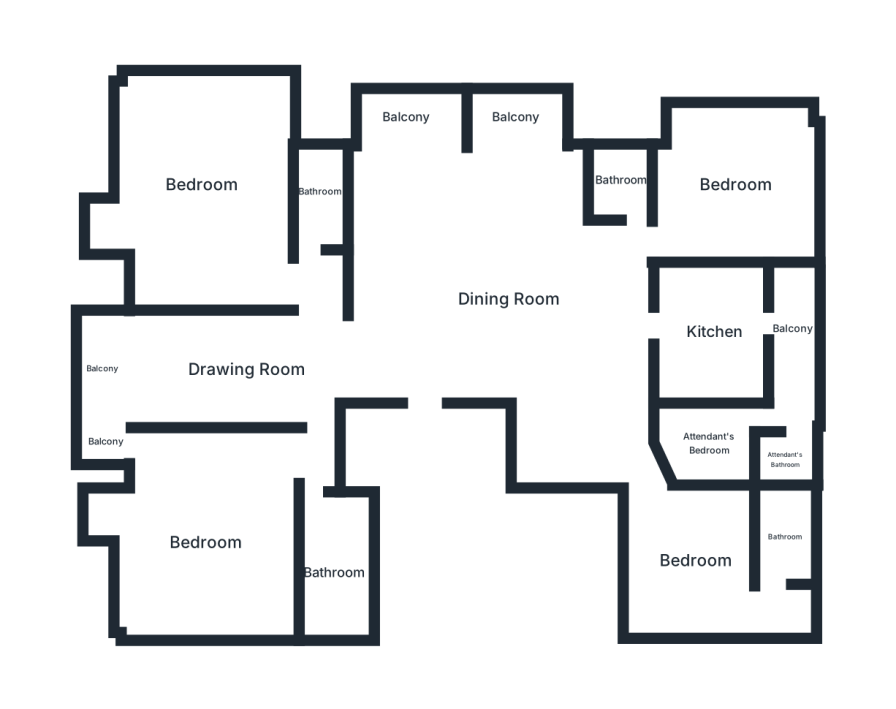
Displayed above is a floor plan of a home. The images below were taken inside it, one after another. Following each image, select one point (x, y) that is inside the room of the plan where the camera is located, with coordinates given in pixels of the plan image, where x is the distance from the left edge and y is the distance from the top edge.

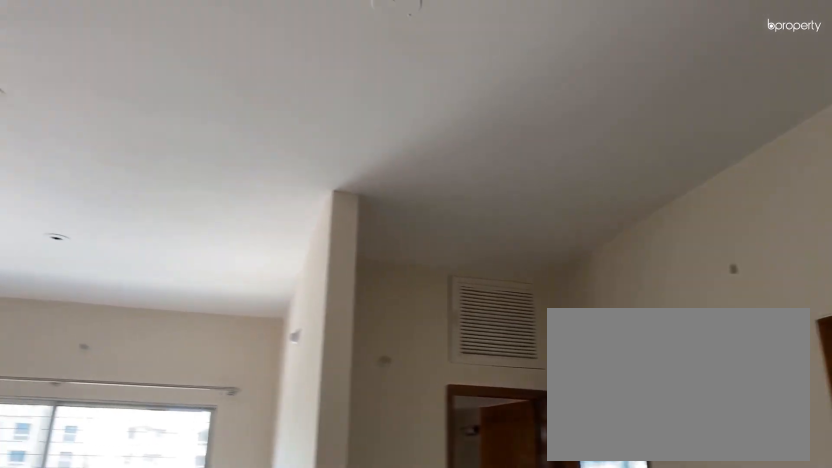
(509, 298)
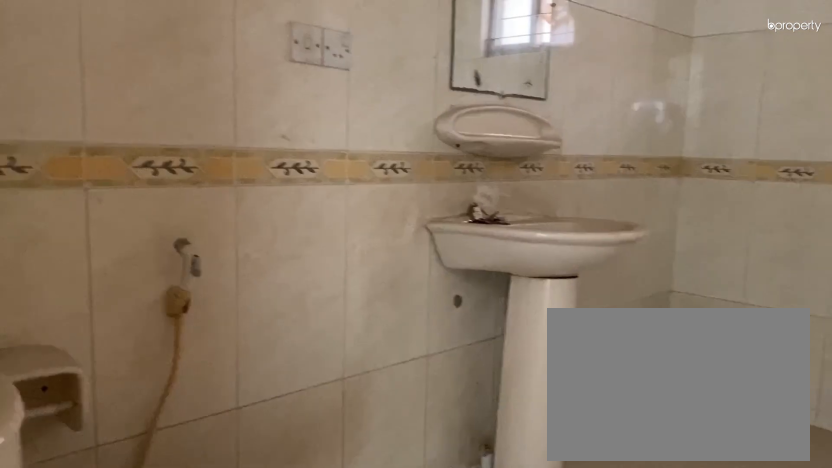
(333, 573)
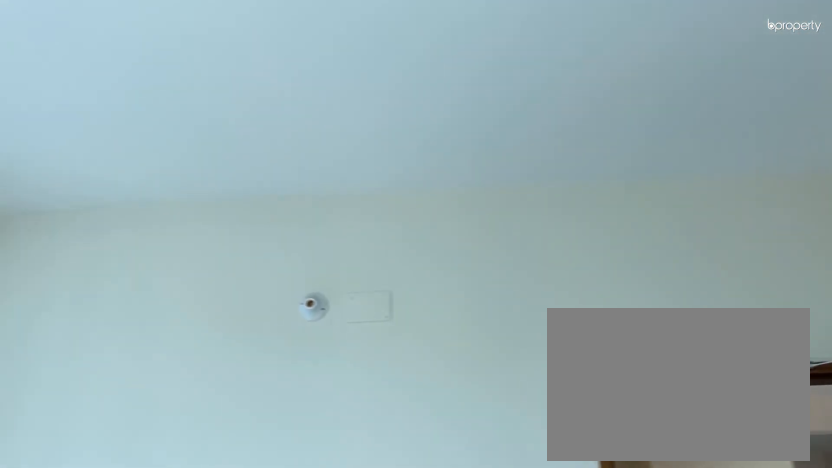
(200, 181)
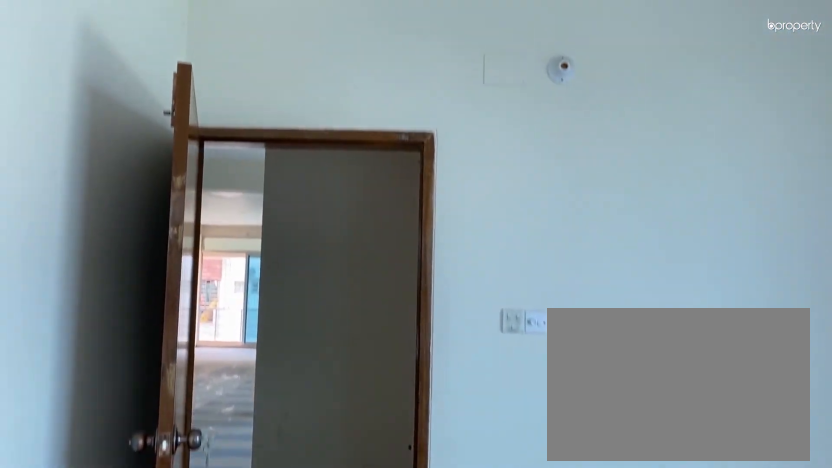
(734, 184)
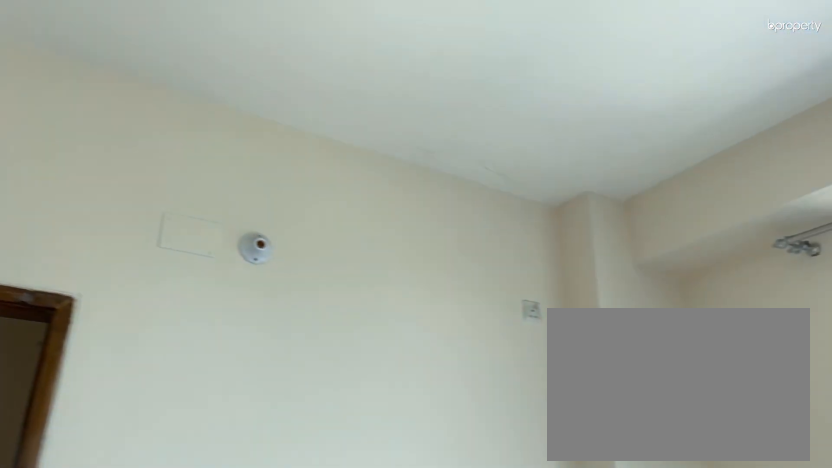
(734, 184)
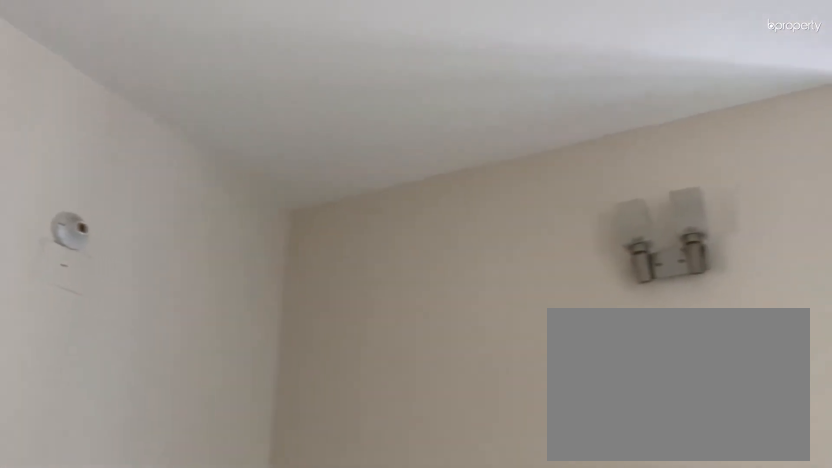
(694, 557)
